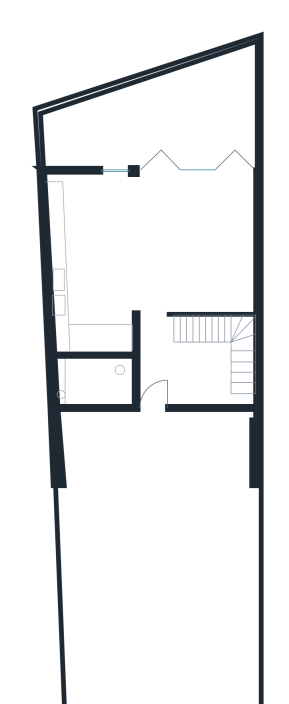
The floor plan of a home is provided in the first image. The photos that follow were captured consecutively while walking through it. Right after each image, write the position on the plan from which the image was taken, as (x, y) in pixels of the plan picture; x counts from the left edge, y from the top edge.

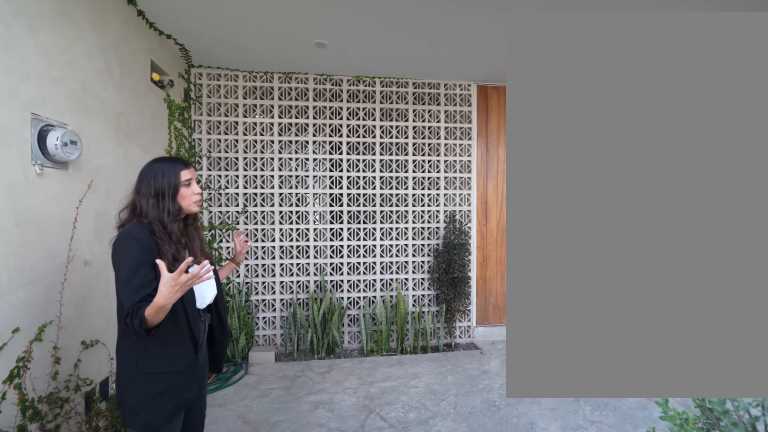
(112, 505)
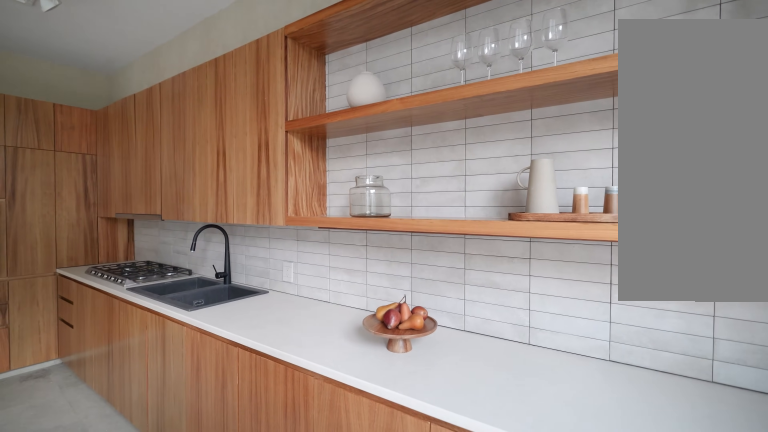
(80, 209)
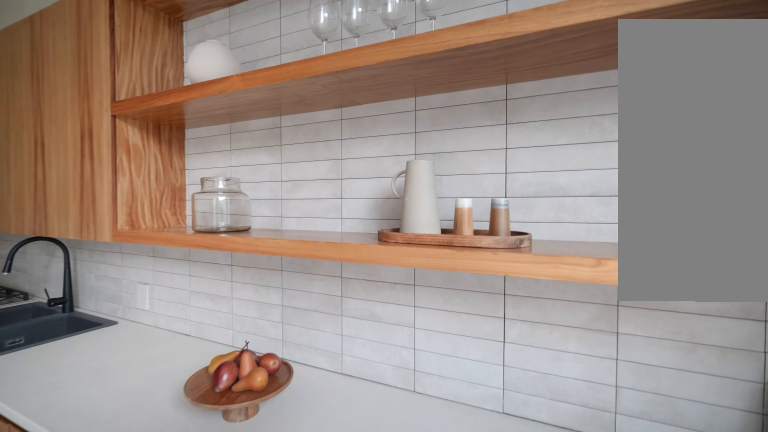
(81, 209)
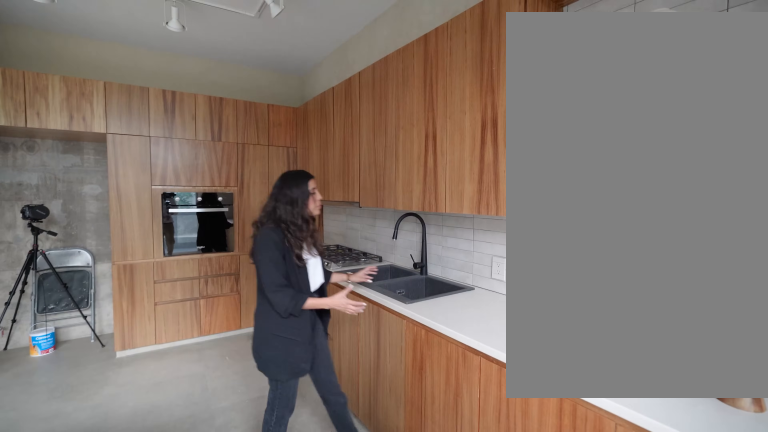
(82, 203)
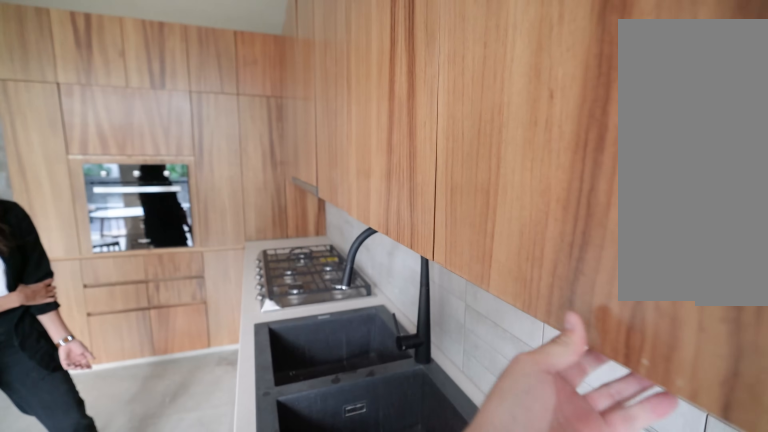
(80, 254)
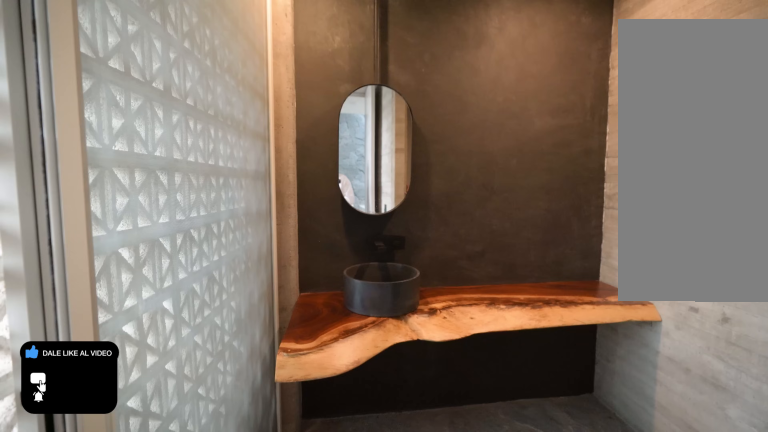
(81, 391)
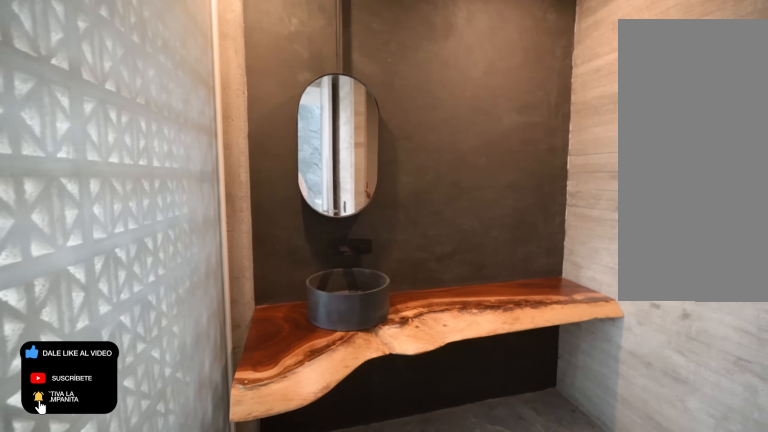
(81, 391)
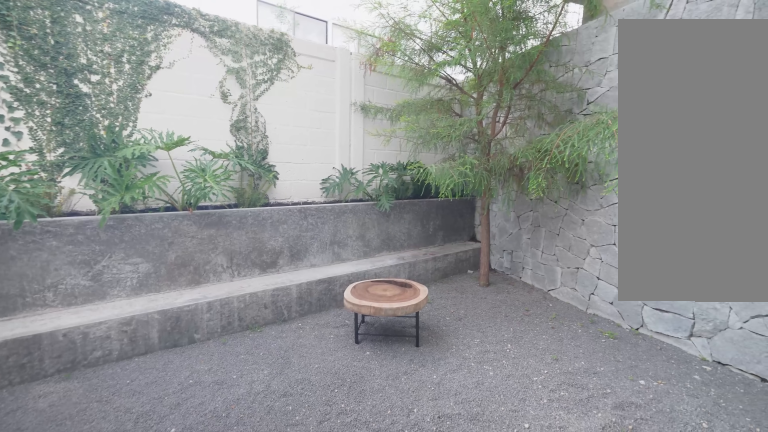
(150, 163)
